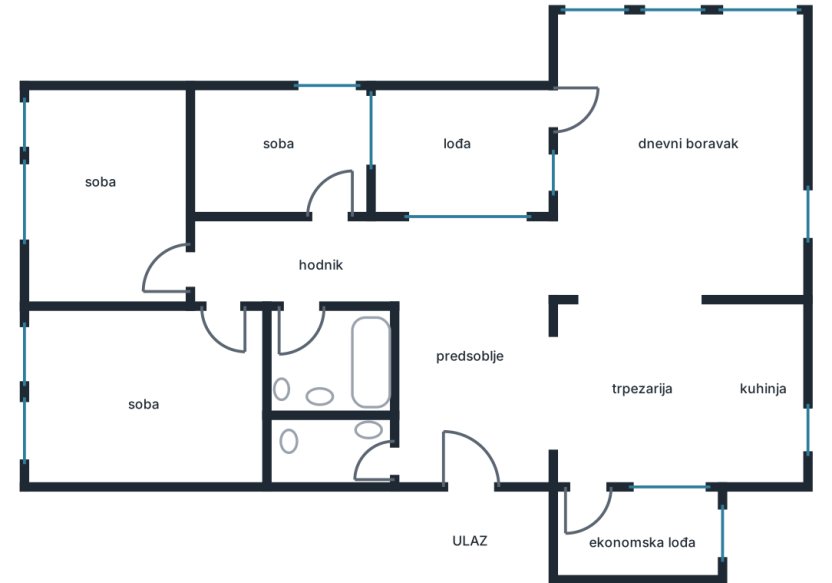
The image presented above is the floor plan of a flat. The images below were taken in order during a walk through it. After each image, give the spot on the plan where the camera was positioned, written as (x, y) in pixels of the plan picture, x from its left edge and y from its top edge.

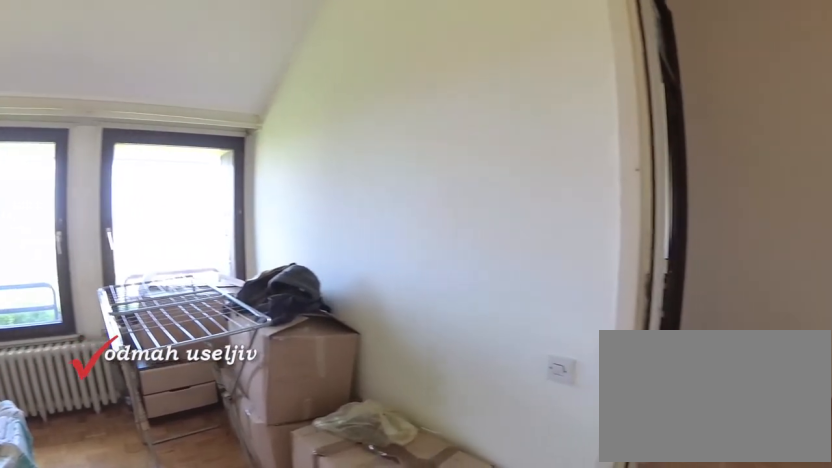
(226, 412)
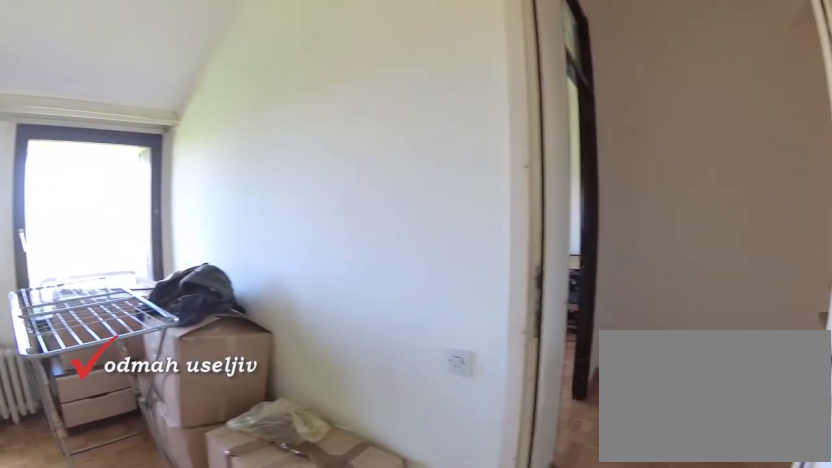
(225, 413)
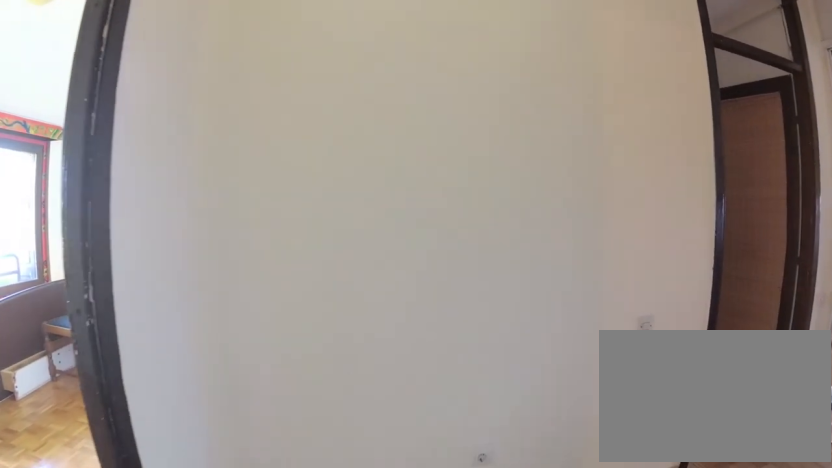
(215, 326)
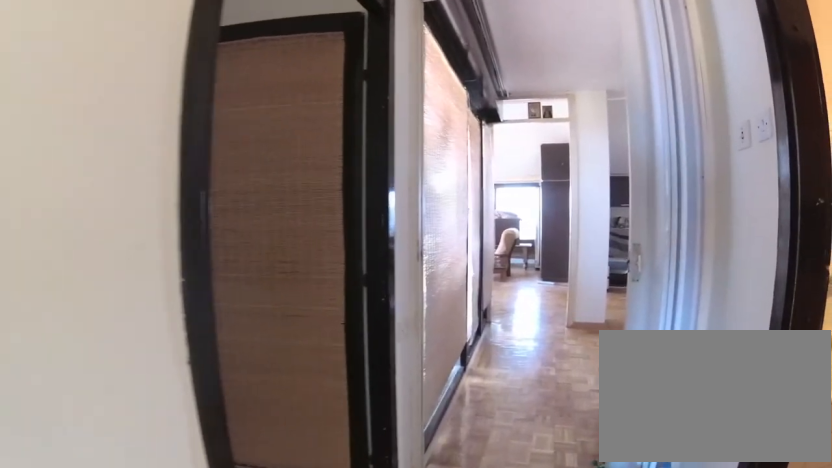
(219, 271)
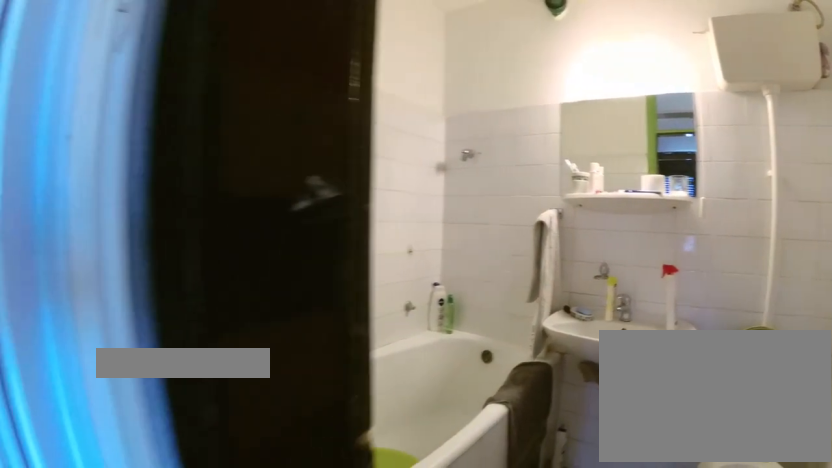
(273, 286)
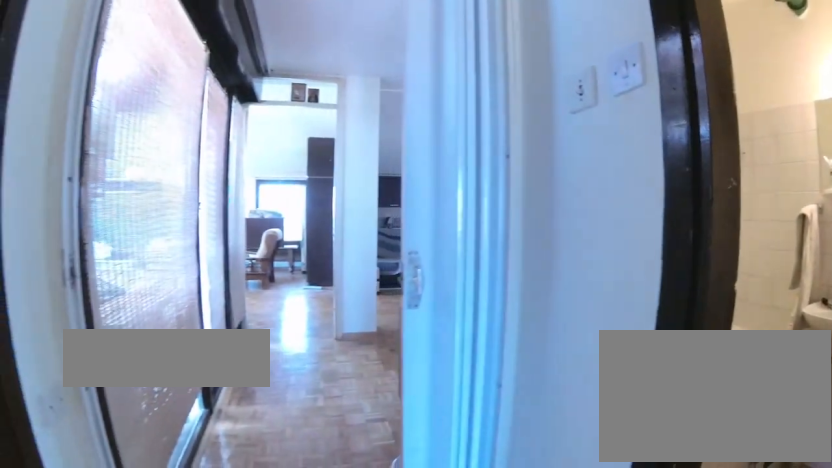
(259, 274)
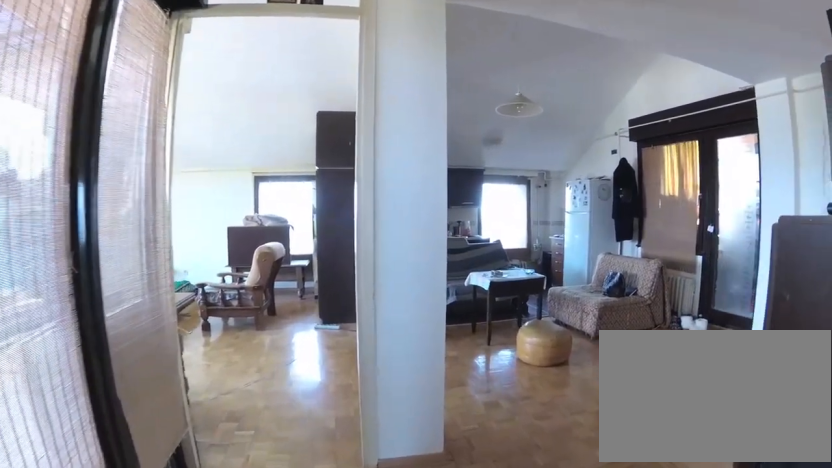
(397, 265)
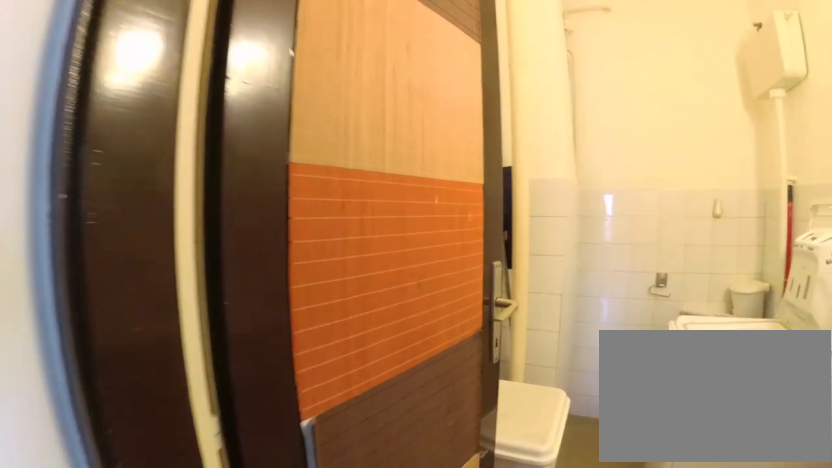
(458, 443)
